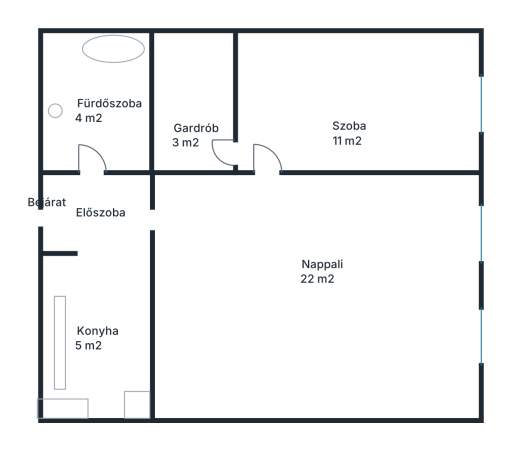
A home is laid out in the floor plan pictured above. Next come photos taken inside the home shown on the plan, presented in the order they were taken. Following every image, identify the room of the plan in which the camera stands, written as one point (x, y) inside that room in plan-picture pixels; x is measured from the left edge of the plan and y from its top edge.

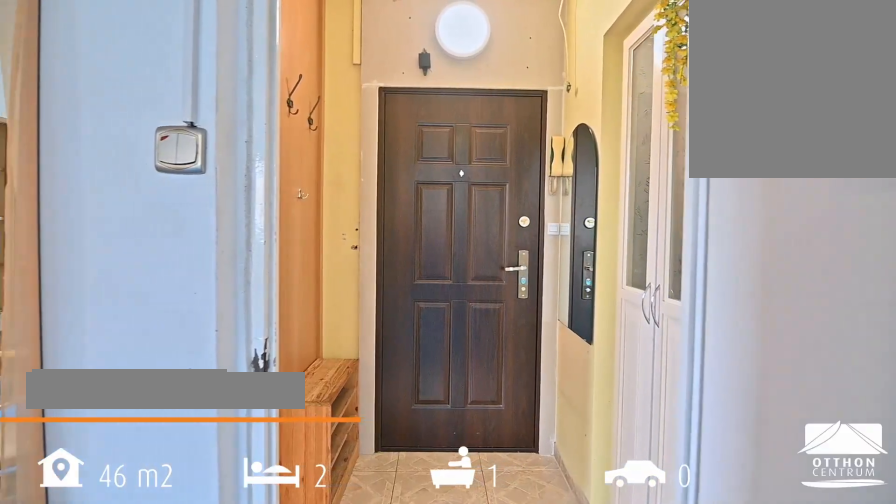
(96, 215)
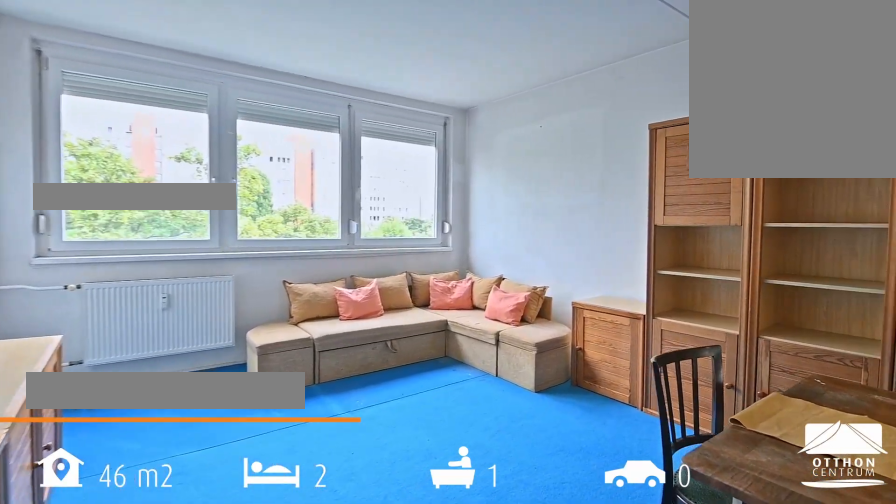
(325, 233)
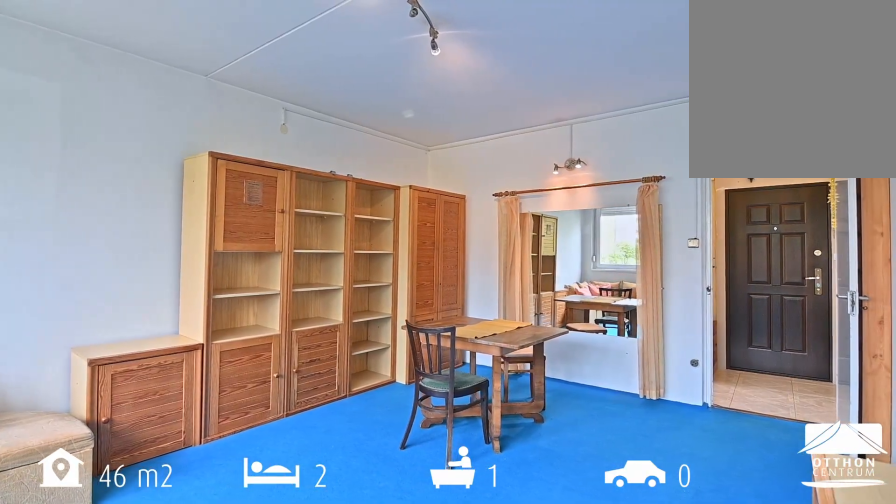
(325, 233)
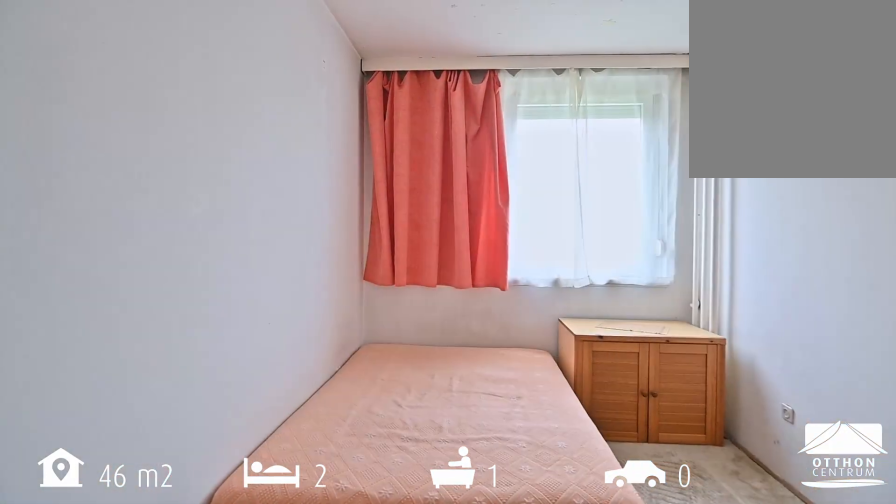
(280, 94)
